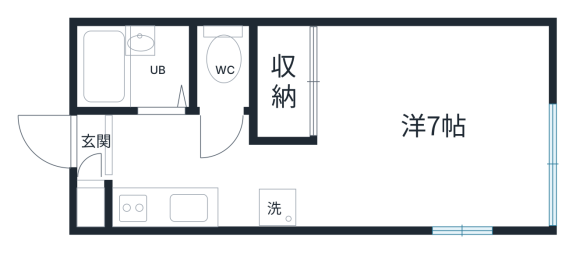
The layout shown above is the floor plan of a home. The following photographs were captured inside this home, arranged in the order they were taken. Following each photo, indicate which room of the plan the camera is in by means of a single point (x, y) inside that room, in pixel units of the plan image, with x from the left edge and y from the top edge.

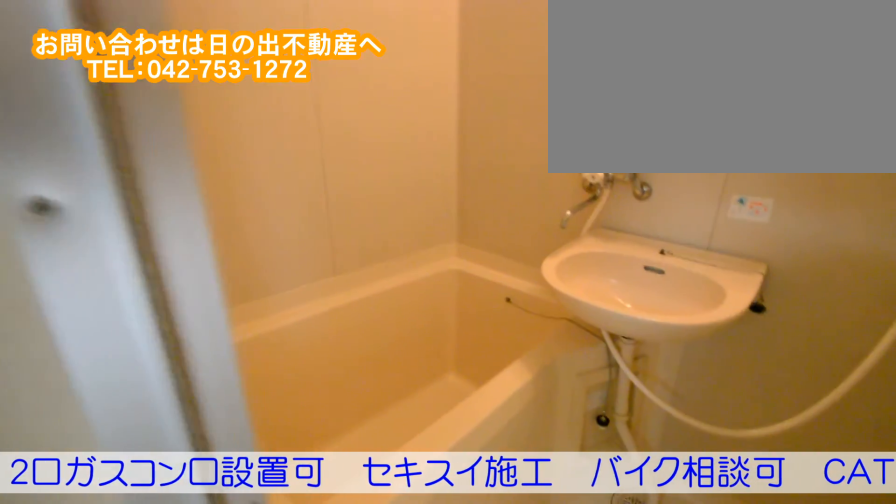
(128, 75)
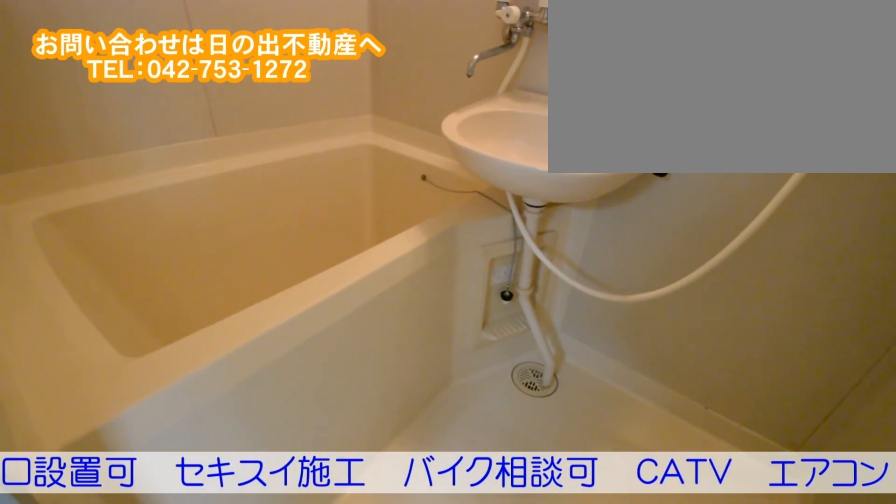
(128, 75)
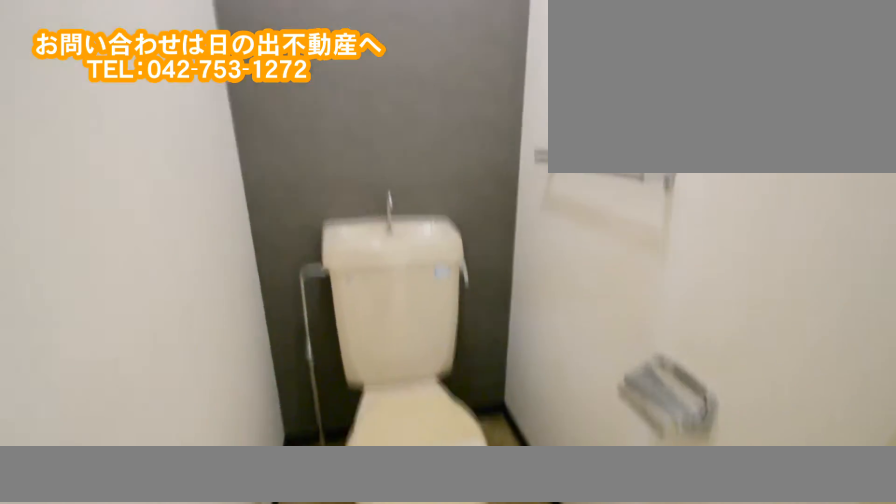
(217, 72)
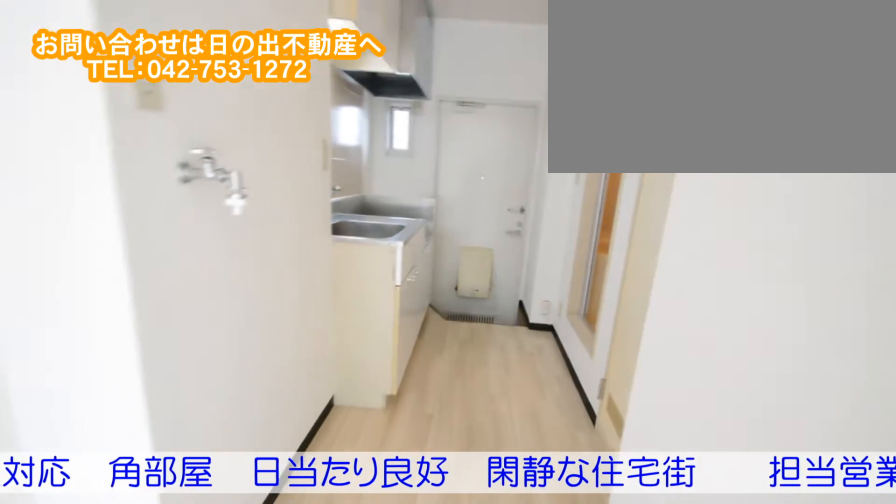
(187, 148)
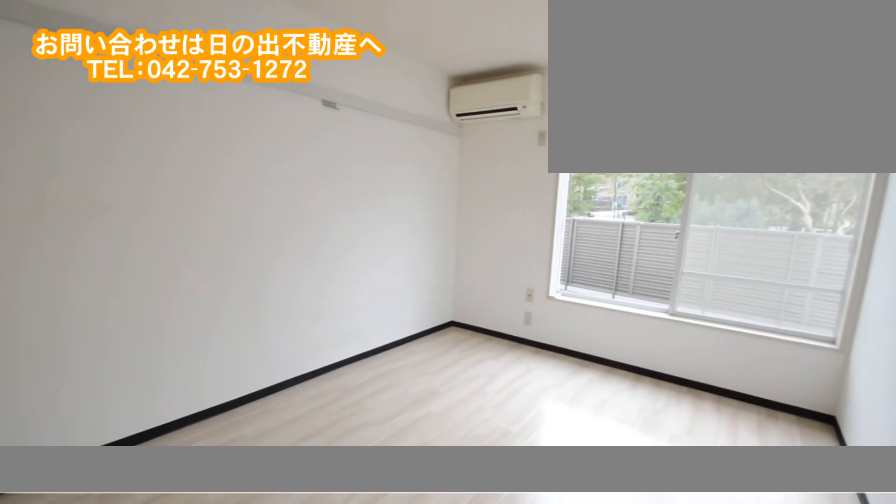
(441, 81)
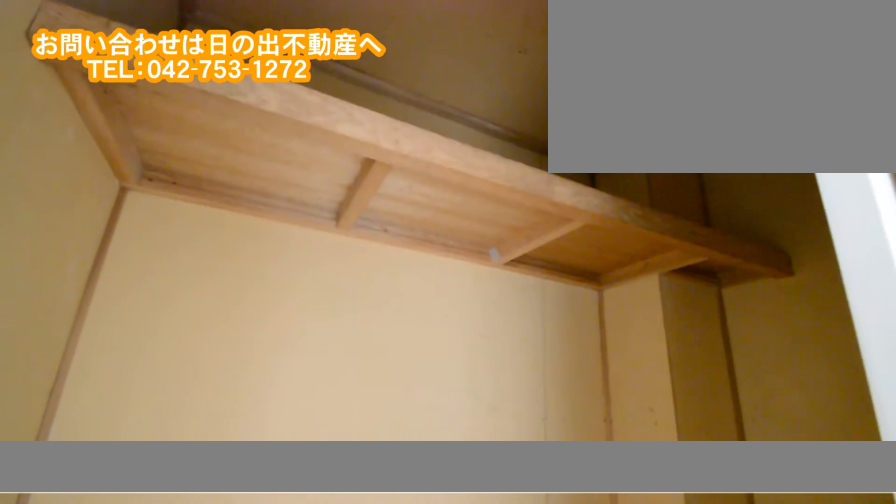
(440, 81)
